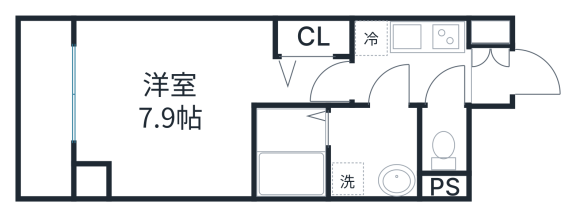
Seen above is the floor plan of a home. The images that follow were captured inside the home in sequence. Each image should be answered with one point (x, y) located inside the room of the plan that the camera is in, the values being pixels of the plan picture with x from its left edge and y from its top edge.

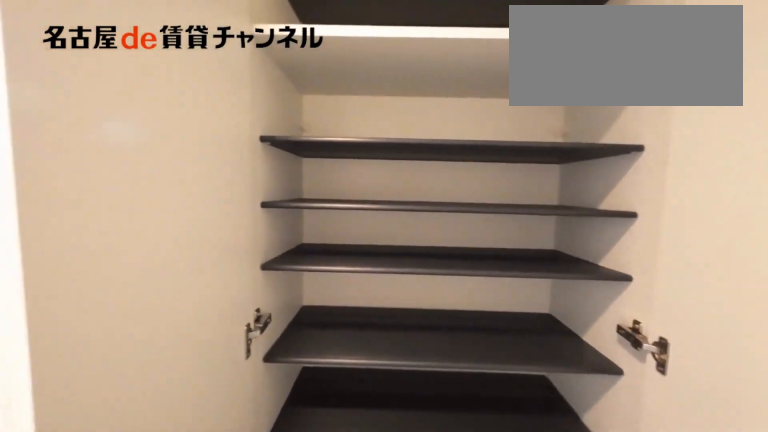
(490, 61)
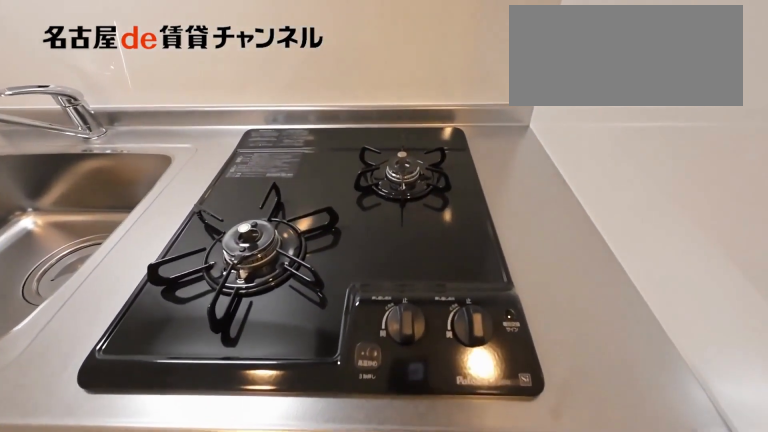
(410, 47)
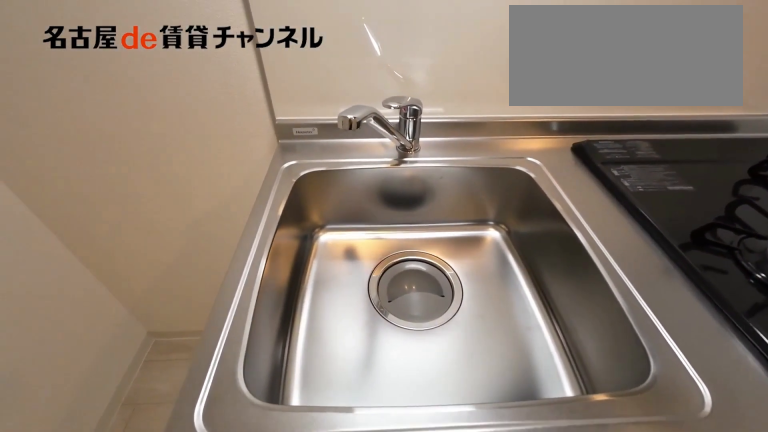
(410, 47)
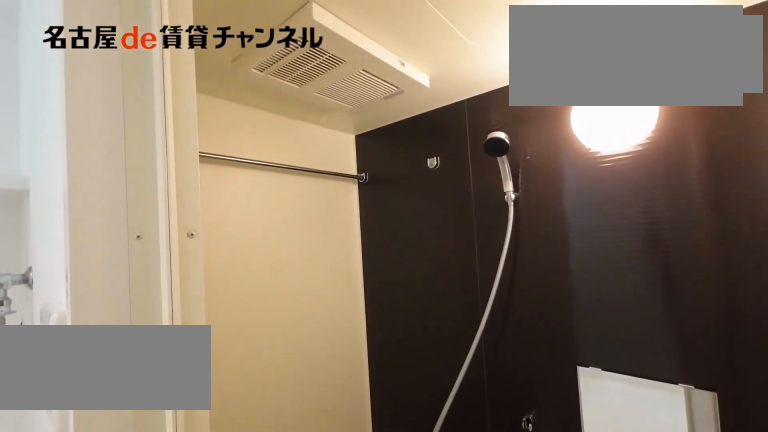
(291, 153)
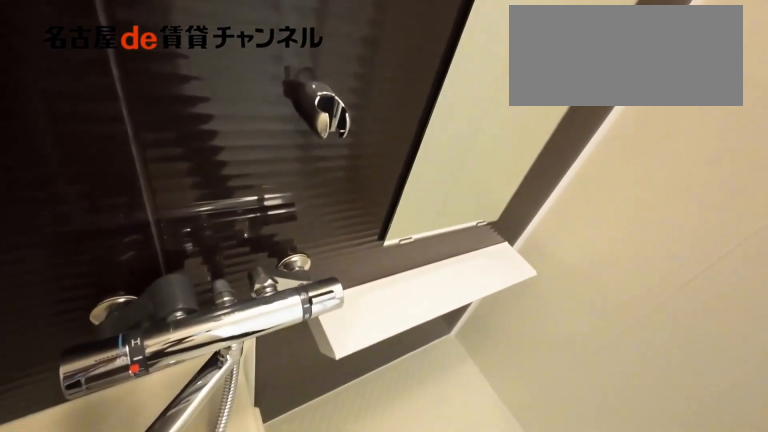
(291, 153)
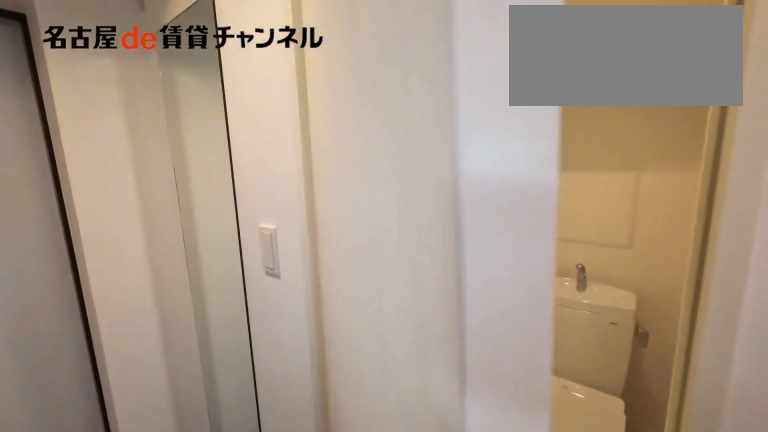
(443, 153)
